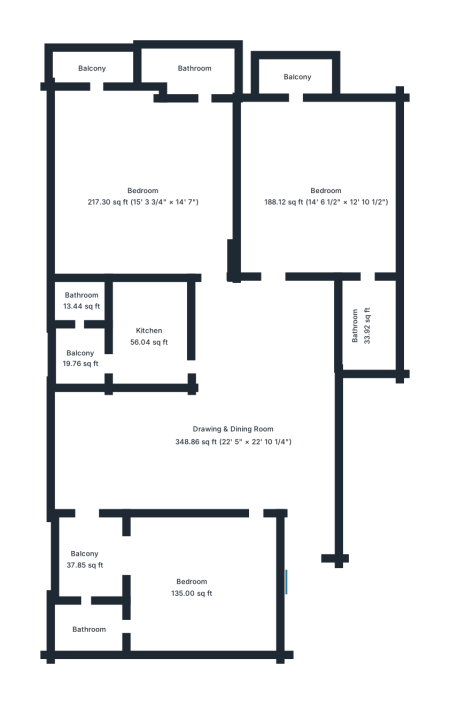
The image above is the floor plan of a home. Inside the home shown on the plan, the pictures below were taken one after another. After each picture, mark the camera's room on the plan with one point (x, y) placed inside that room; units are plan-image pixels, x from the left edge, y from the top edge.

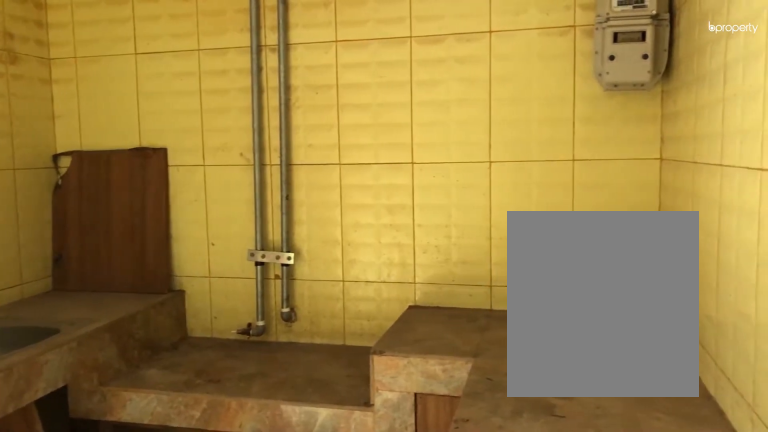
(148, 328)
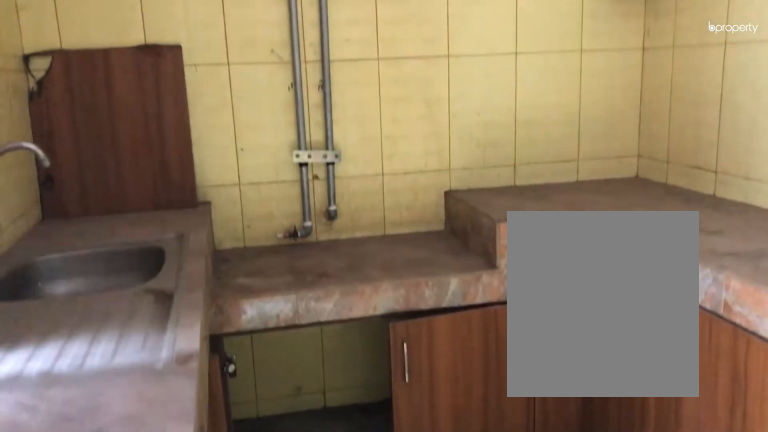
(148, 327)
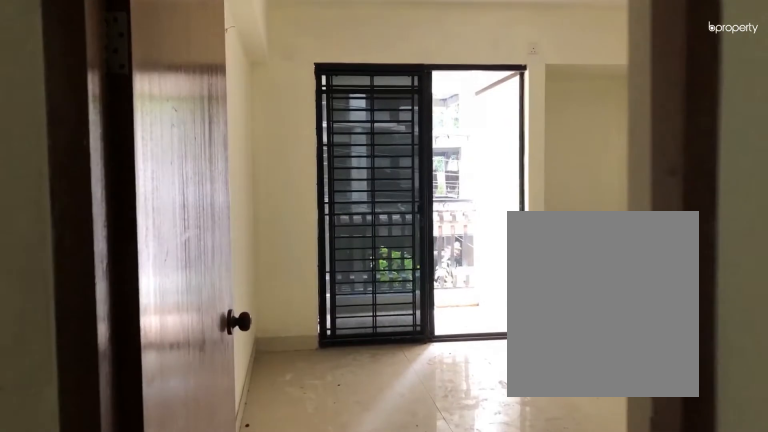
(325, 195)
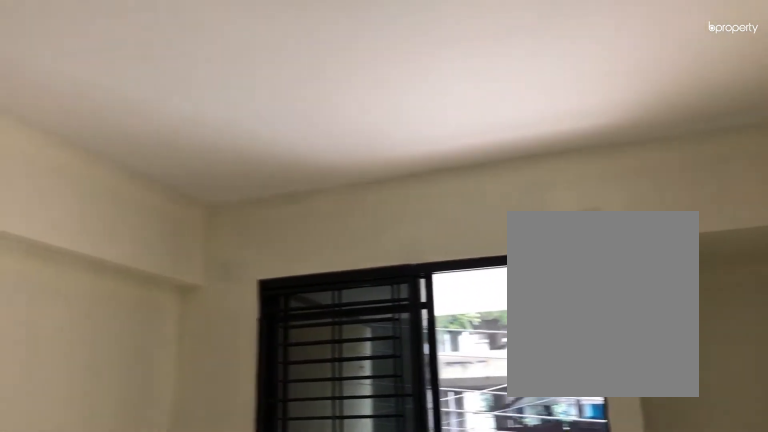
(325, 195)
